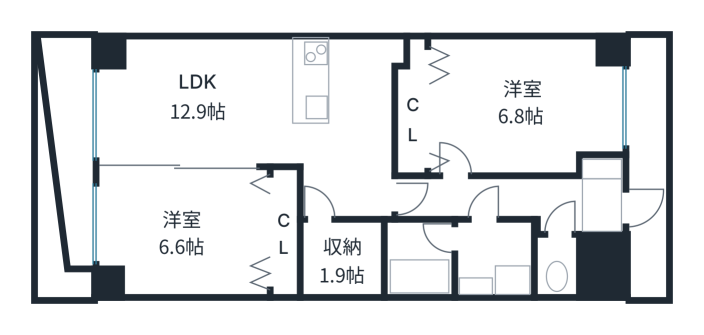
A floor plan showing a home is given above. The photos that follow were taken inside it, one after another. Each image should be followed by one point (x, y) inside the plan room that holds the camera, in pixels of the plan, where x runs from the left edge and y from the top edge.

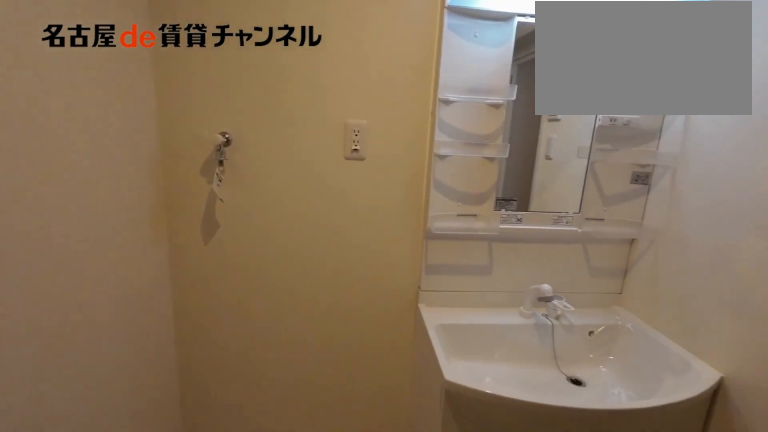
(495, 258)
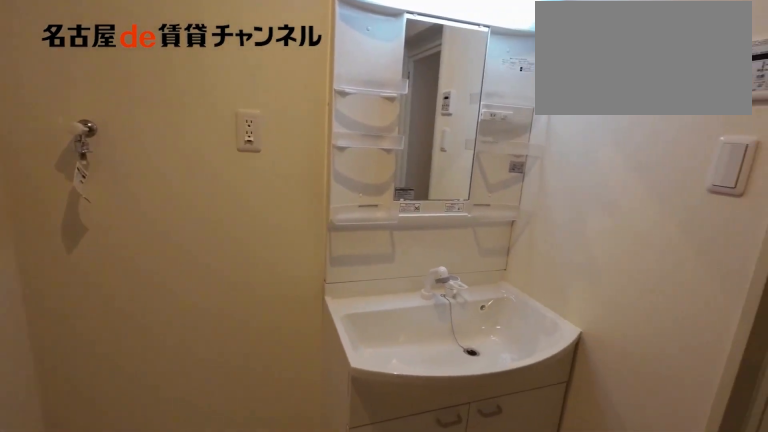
(495, 258)
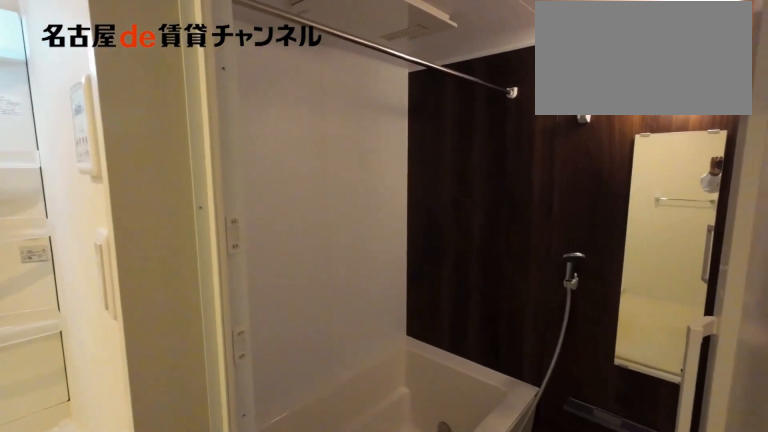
(418, 258)
